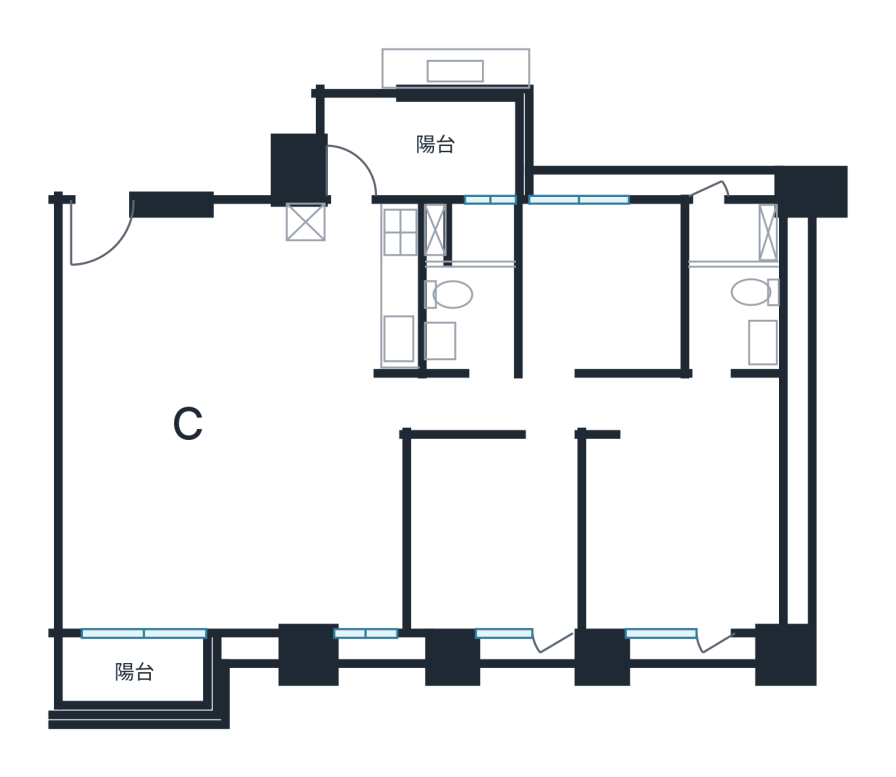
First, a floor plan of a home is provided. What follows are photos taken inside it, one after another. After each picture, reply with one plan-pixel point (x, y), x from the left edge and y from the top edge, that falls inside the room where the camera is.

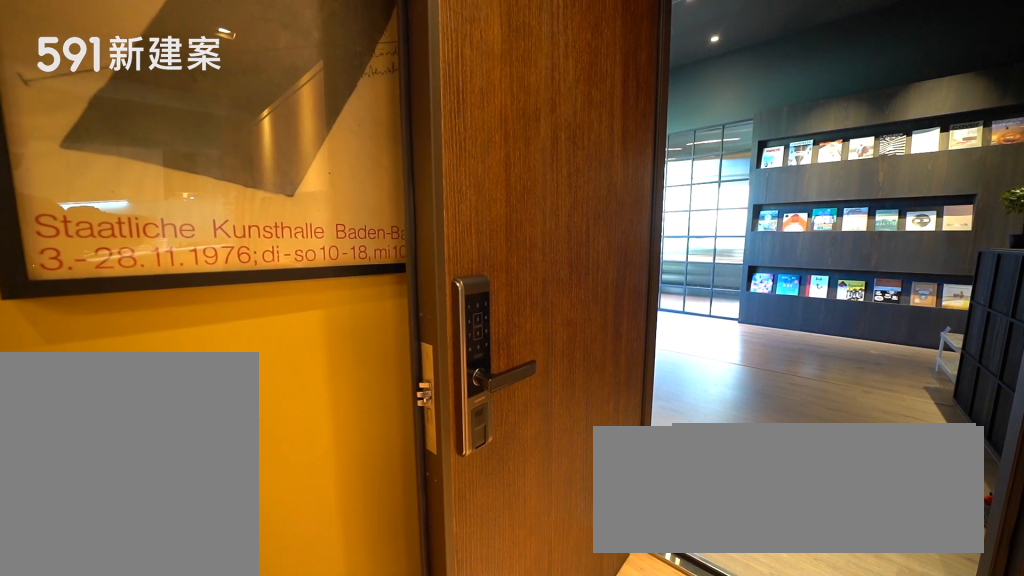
(107, 242)
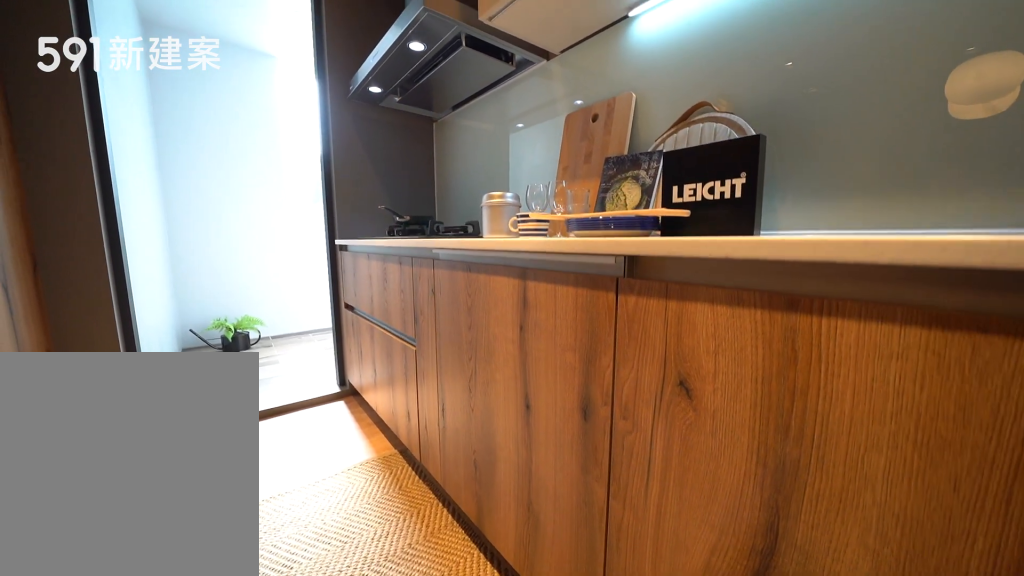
(355, 284)
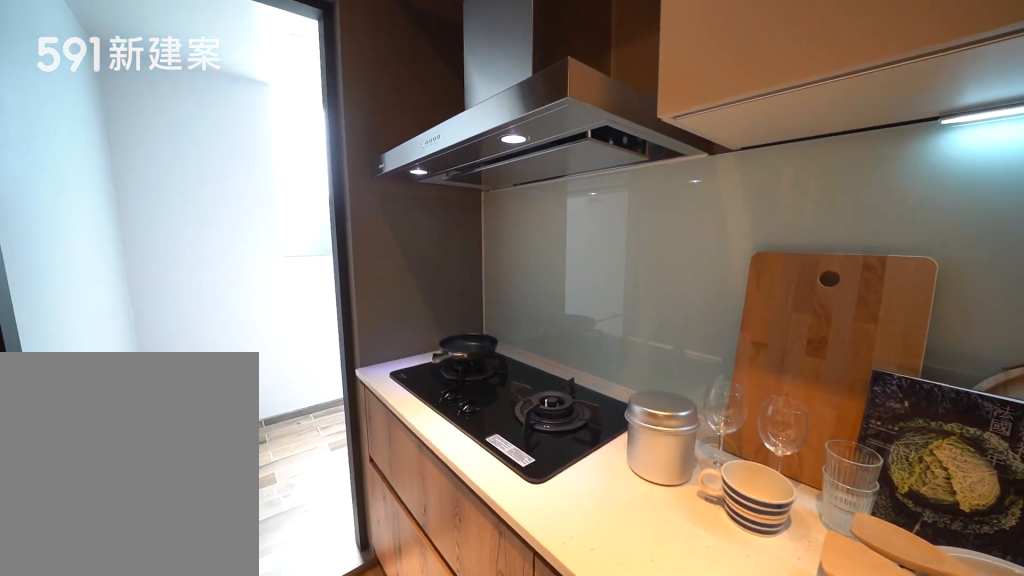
(355, 284)
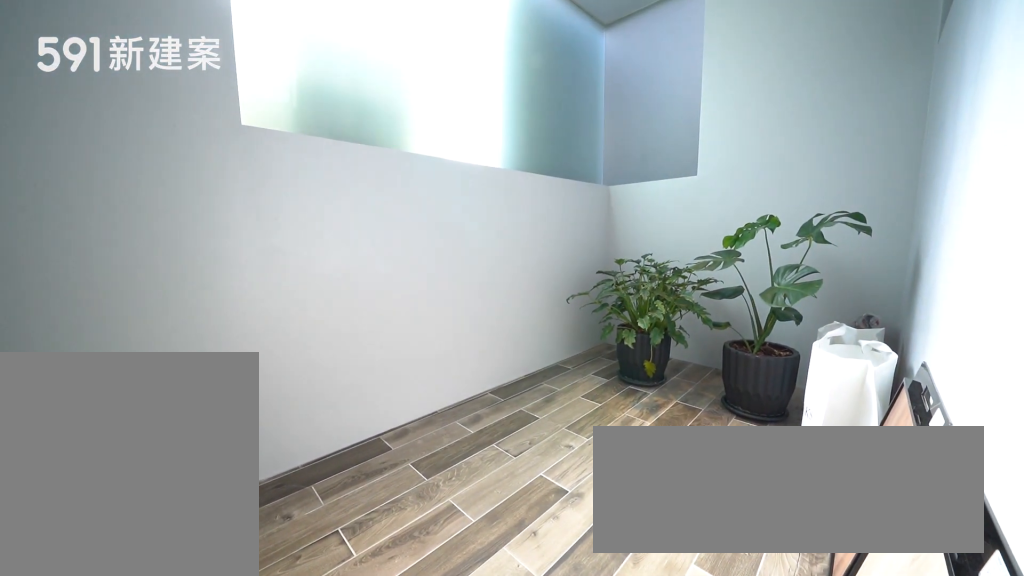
(420, 148)
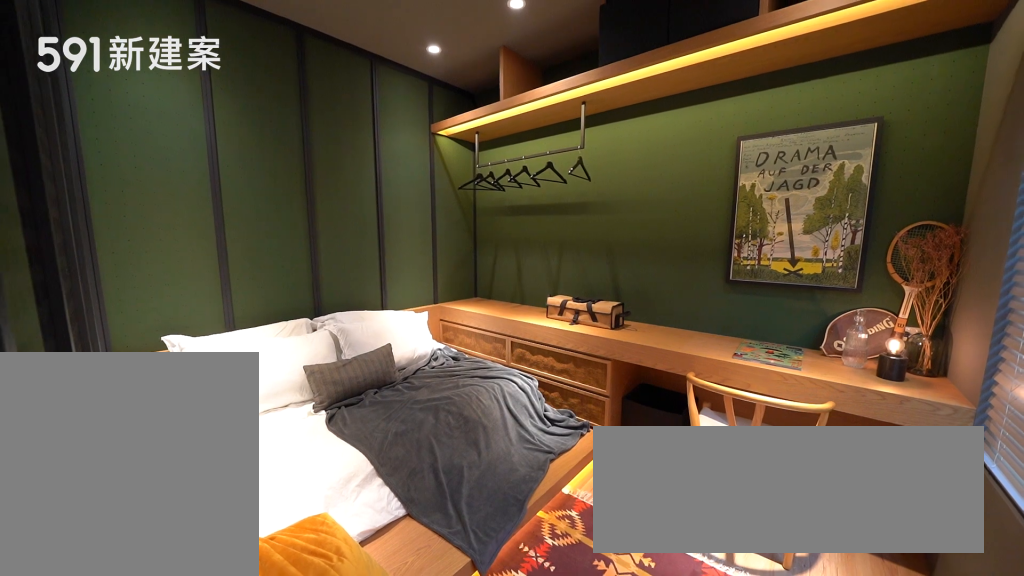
(496, 531)
